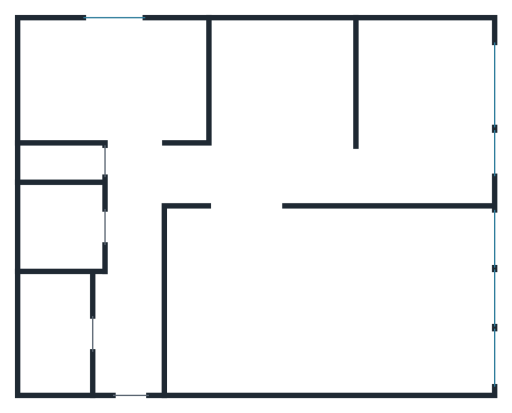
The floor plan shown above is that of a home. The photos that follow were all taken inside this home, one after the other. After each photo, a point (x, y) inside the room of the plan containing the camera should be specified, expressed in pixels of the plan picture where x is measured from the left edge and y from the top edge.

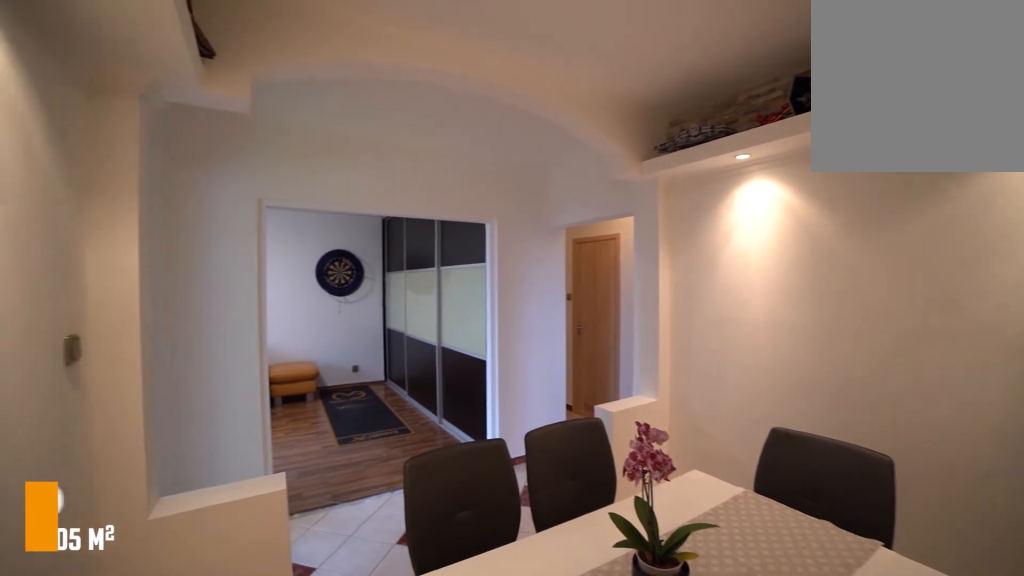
(283, 82)
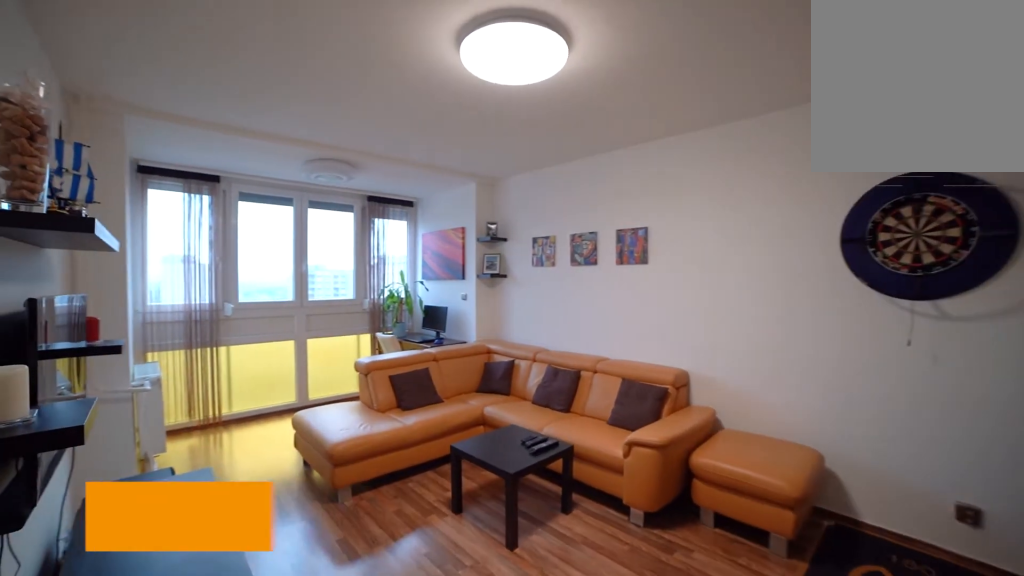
(256, 298)
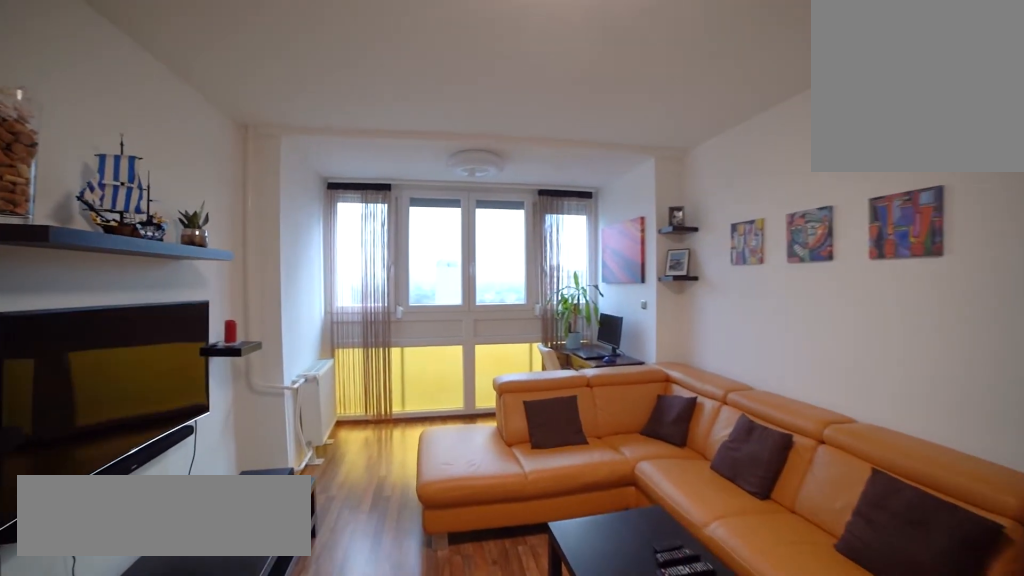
(256, 298)
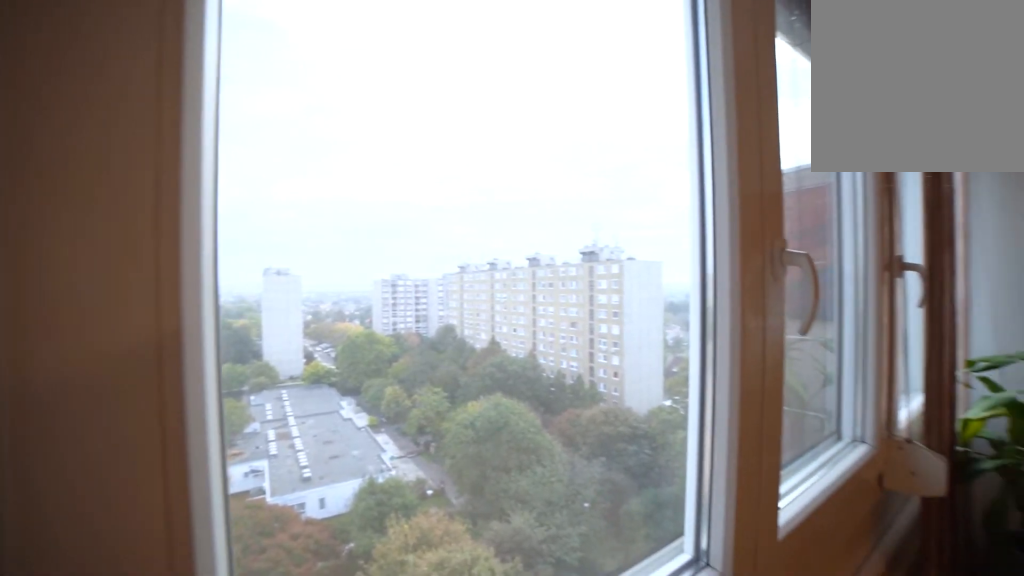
(431, 302)
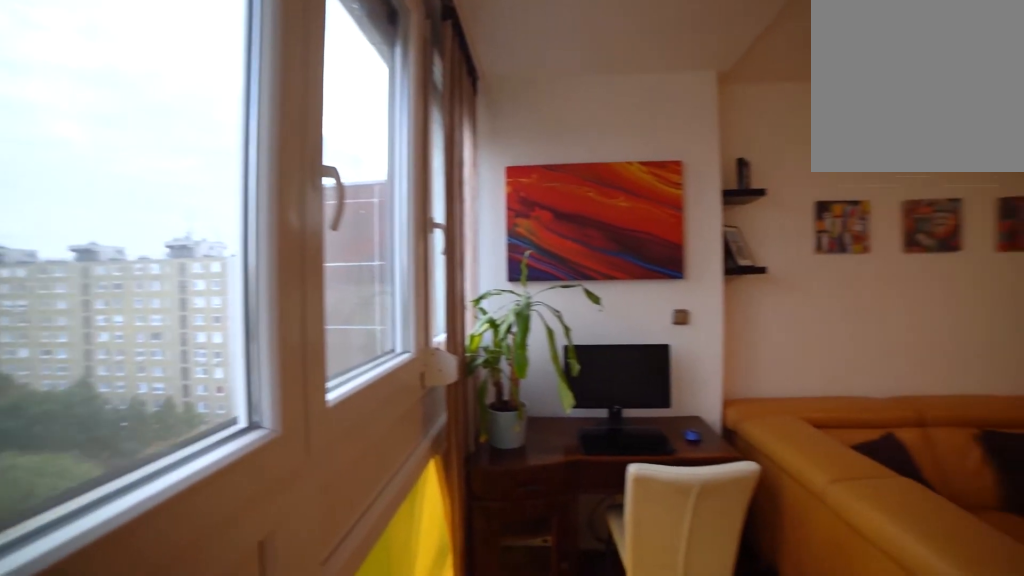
(431, 302)
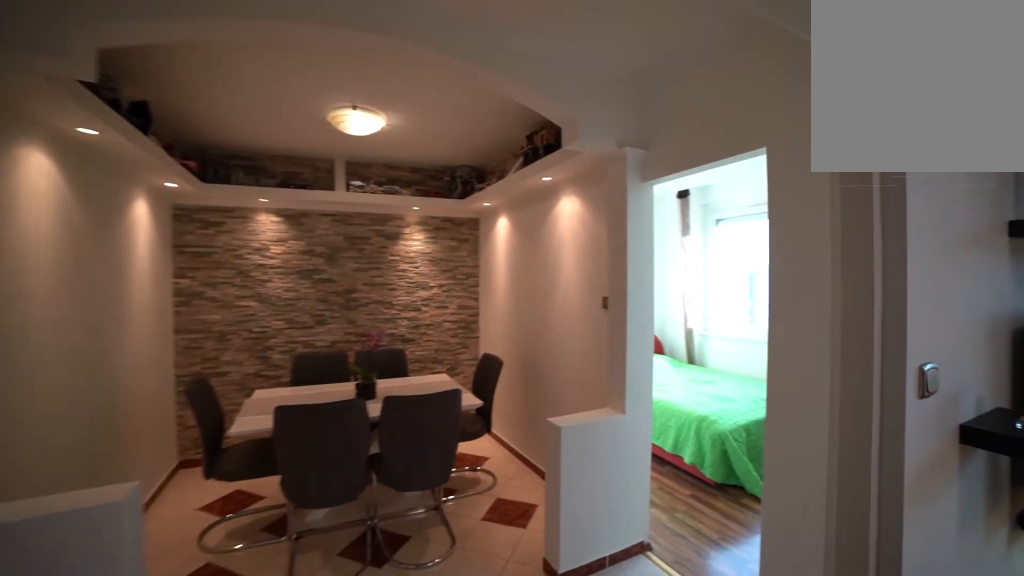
(243, 206)
